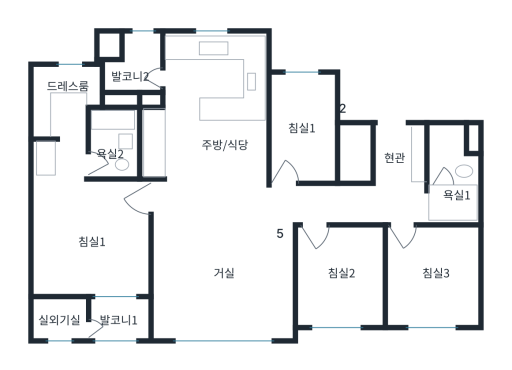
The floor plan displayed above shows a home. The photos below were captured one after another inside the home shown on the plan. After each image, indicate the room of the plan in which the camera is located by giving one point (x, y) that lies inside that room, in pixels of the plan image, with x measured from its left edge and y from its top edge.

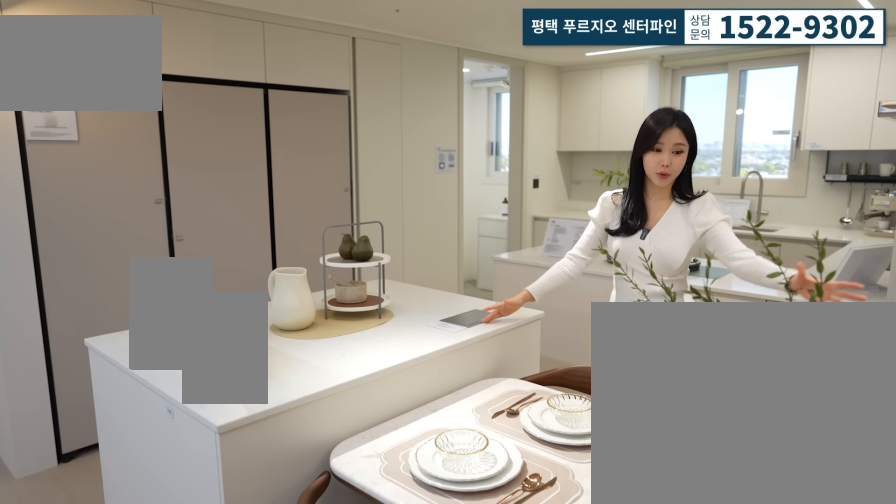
(219, 124)
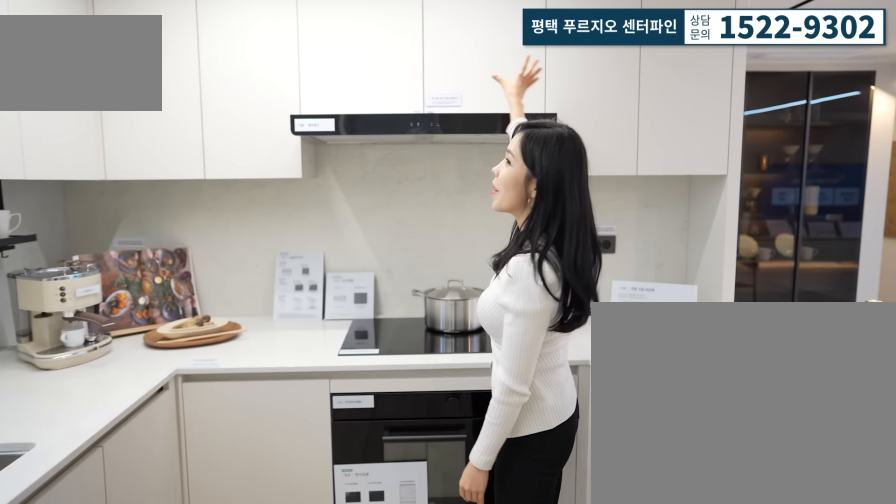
(219, 124)
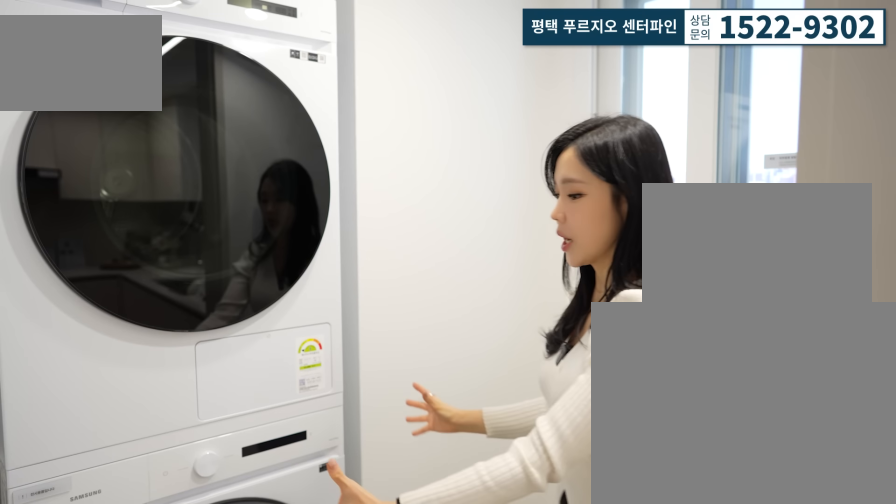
(127, 62)
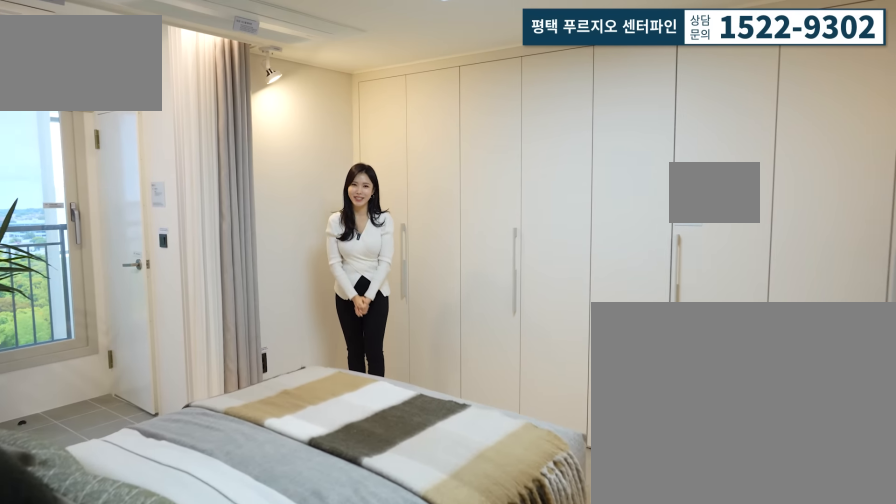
(92, 241)
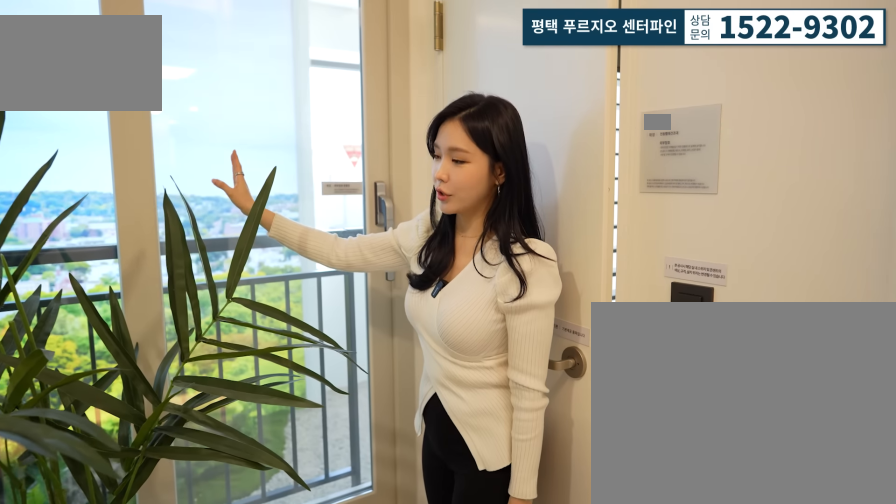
(112, 312)
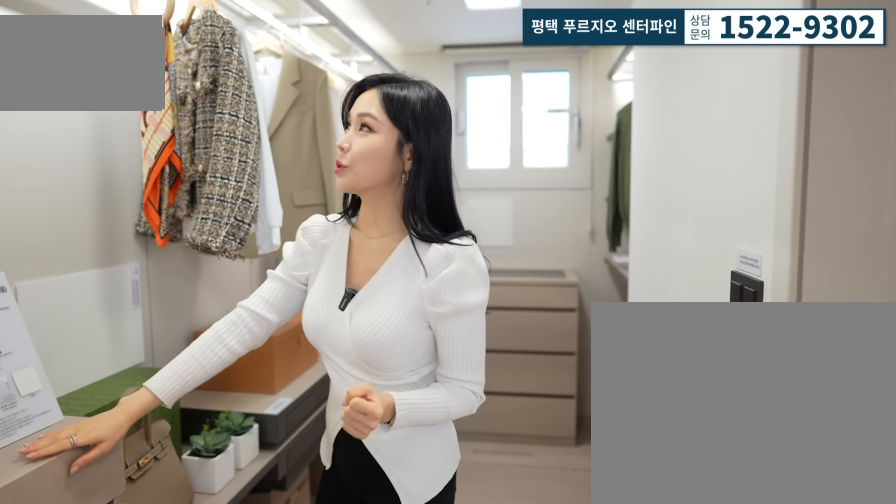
(66, 118)
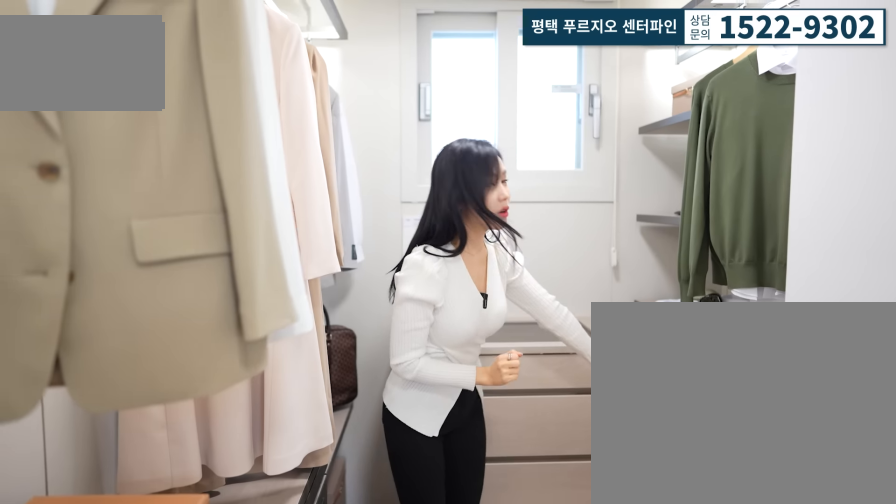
(66, 118)
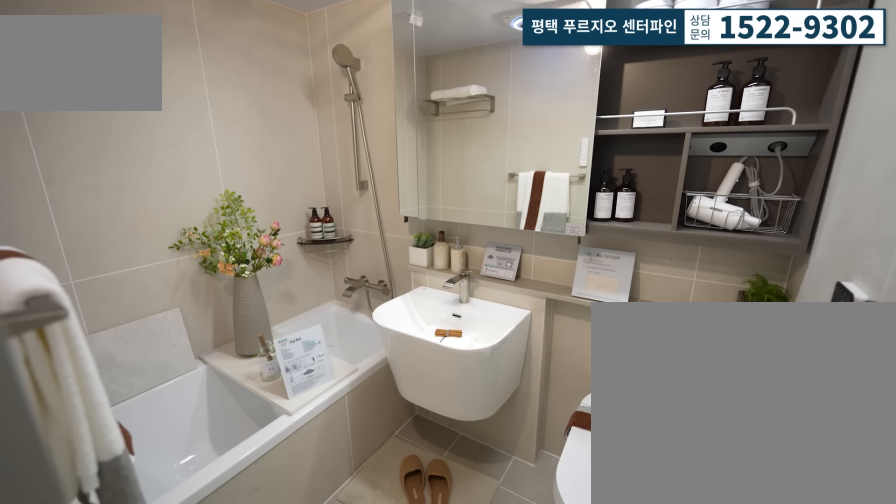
(112, 161)
